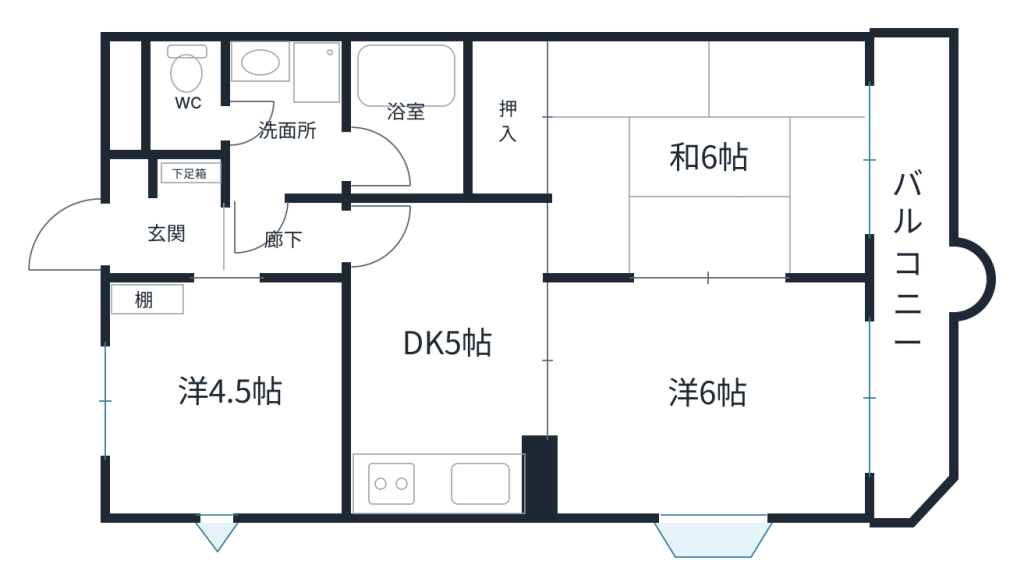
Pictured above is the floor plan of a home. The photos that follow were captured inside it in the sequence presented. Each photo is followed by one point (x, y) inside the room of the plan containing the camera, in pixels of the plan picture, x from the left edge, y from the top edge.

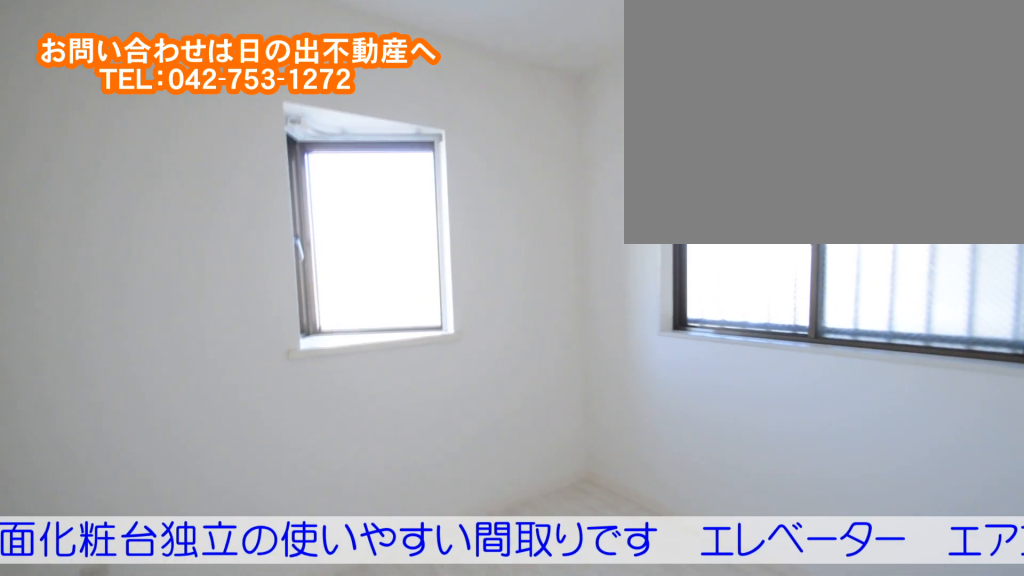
(228, 442)
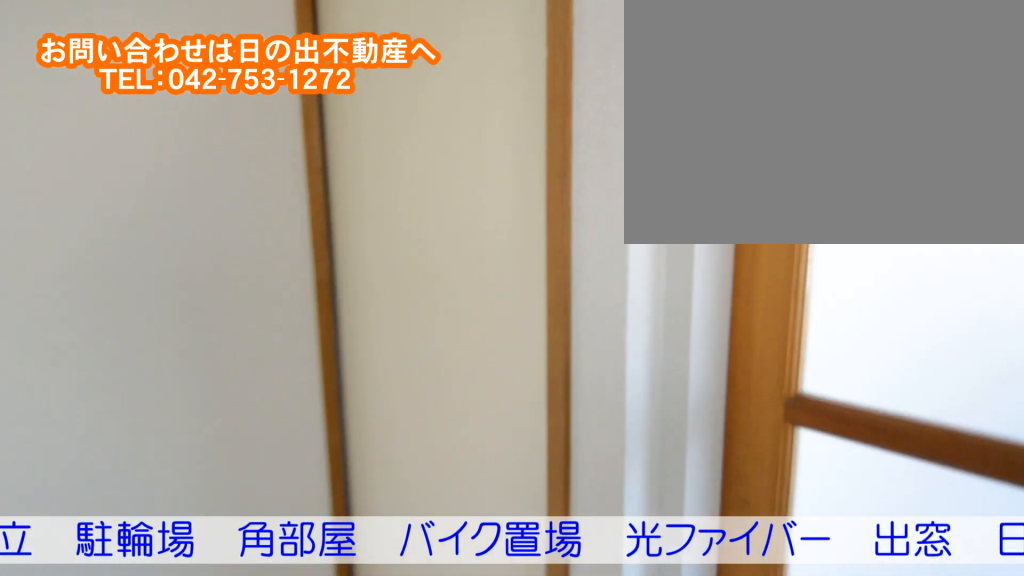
(458, 389)
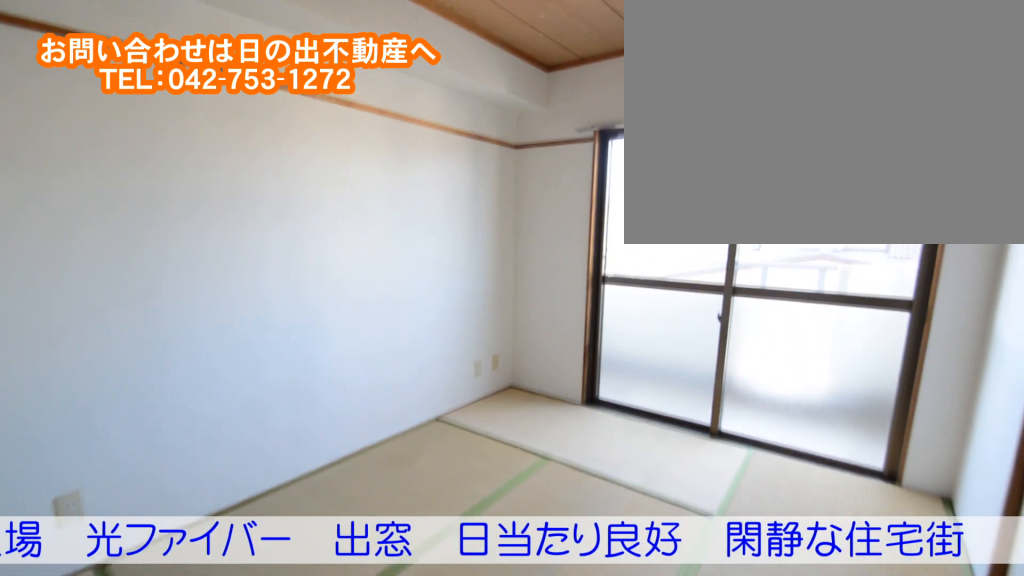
(702, 202)
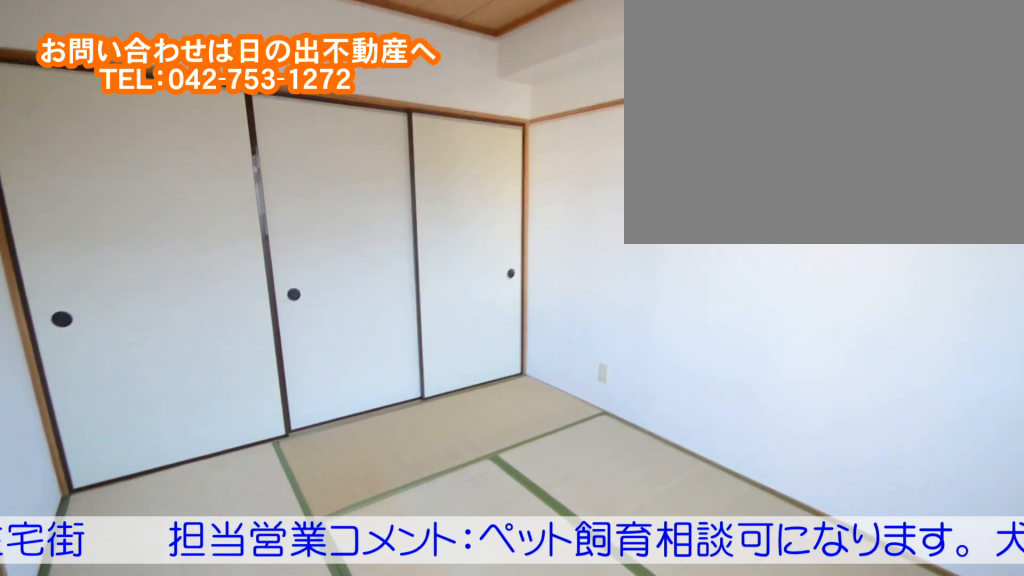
(702, 202)
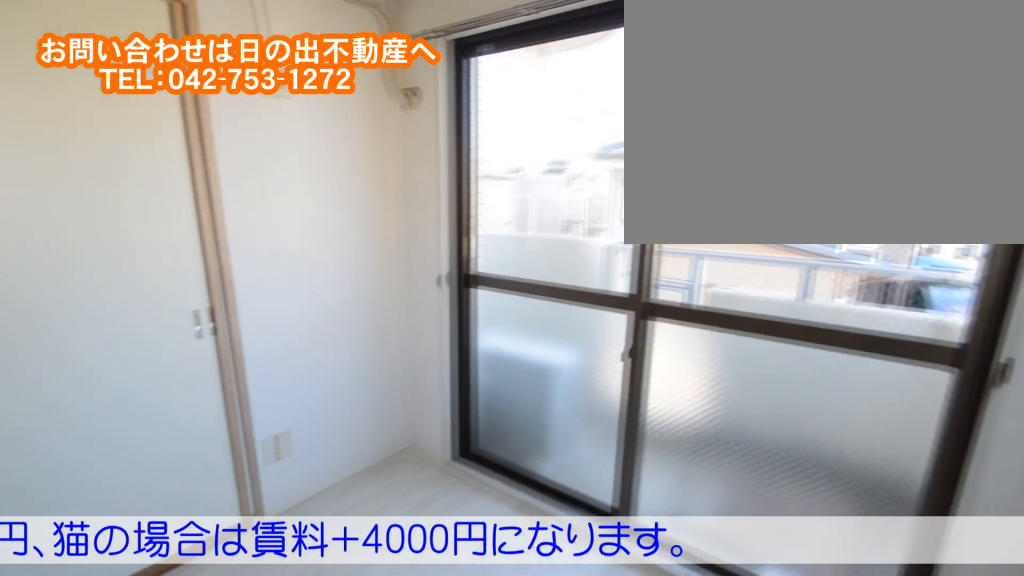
(717, 426)
